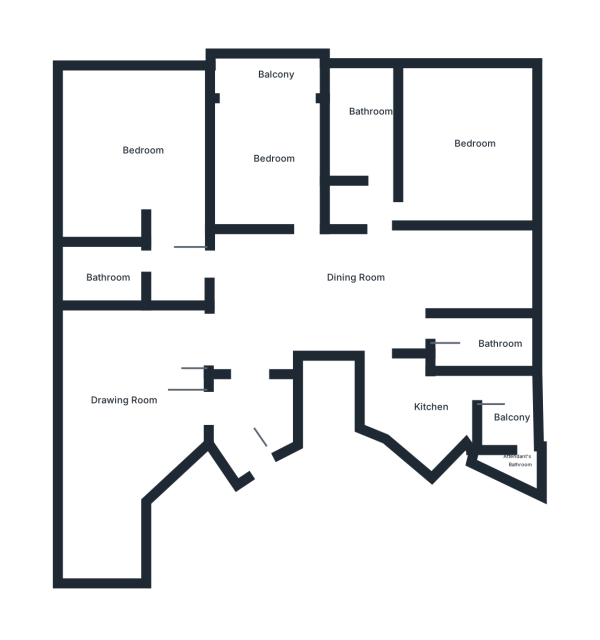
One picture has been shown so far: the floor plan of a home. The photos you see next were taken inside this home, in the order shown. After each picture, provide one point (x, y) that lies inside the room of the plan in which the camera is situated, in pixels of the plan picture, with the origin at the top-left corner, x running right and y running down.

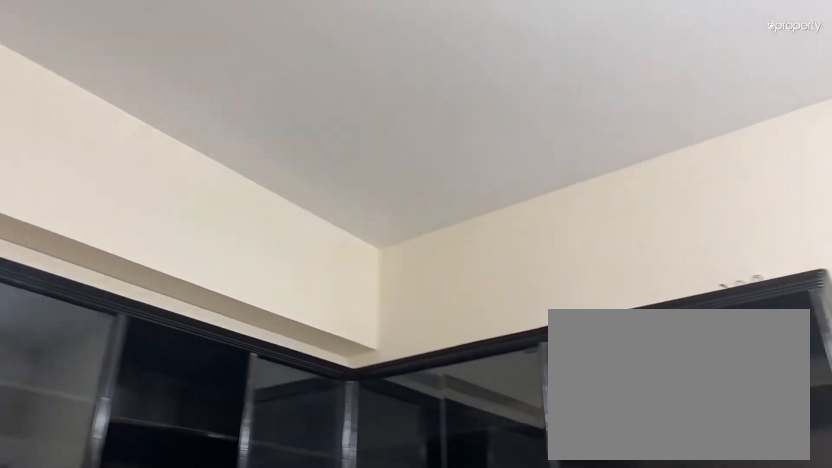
(268, 135)
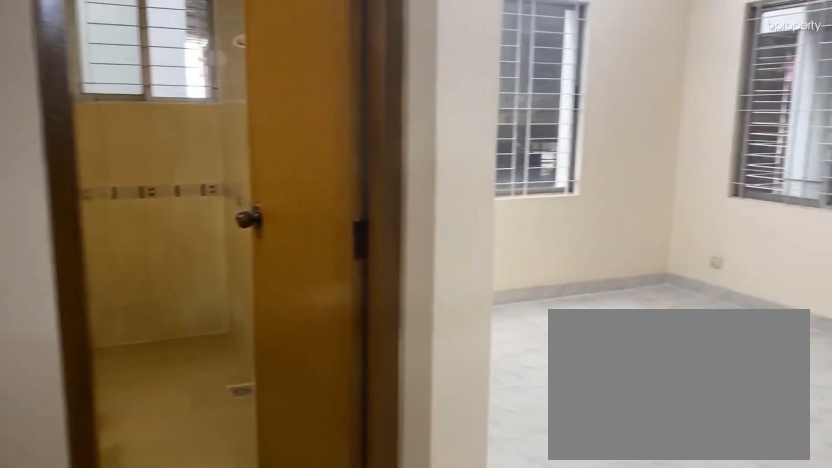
(459, 165)
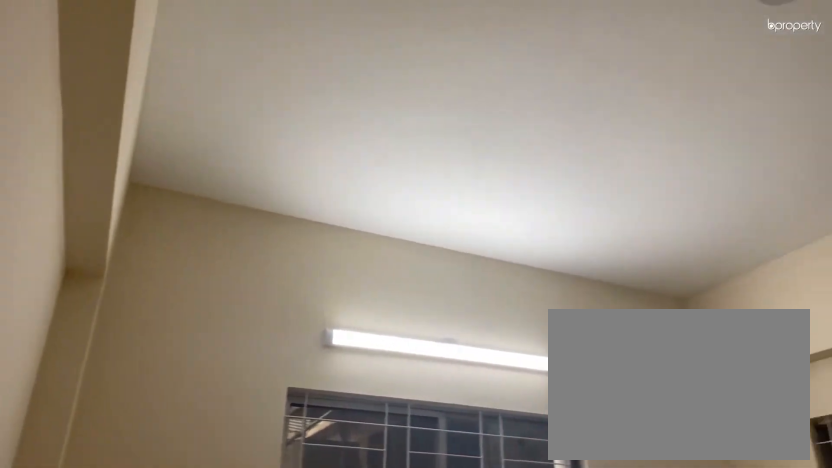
(459, 165)
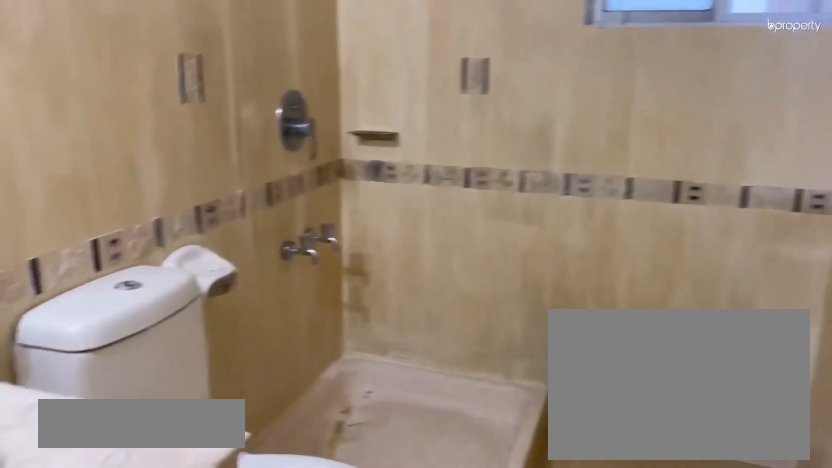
(362, 118)
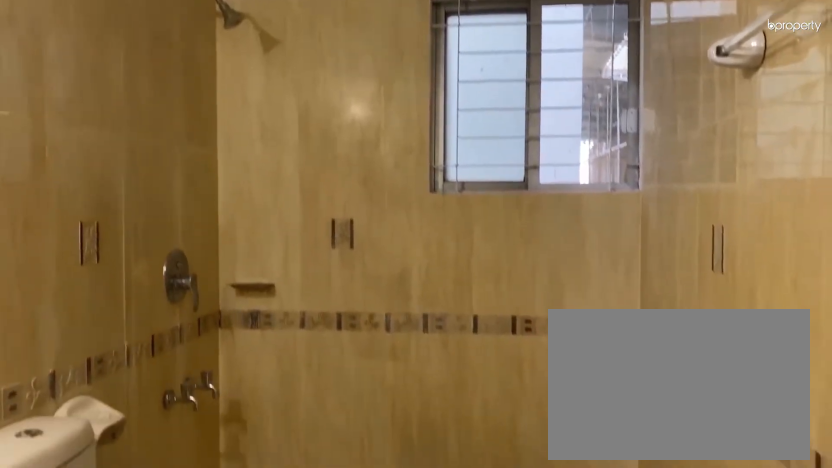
(371, 126)
